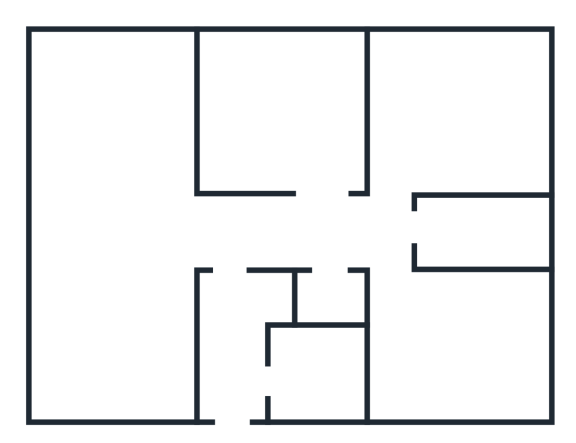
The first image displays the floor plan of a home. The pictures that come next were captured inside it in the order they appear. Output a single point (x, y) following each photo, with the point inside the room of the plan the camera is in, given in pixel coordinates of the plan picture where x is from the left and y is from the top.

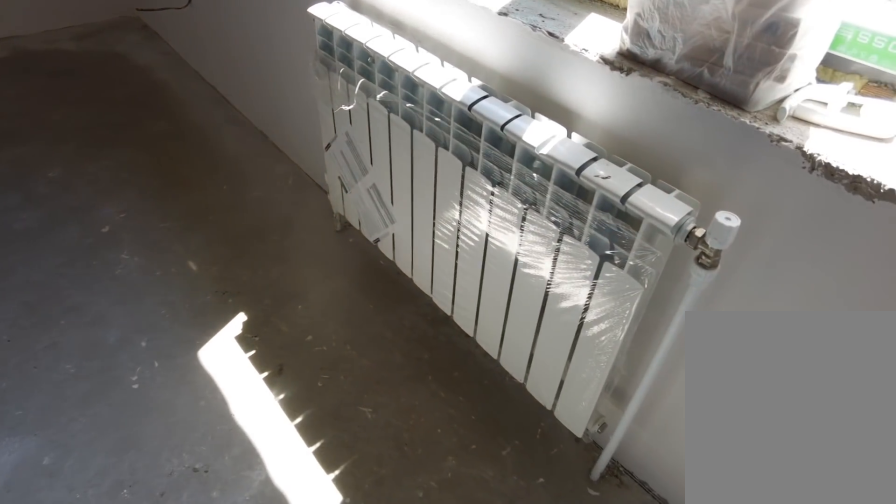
(420, 364)
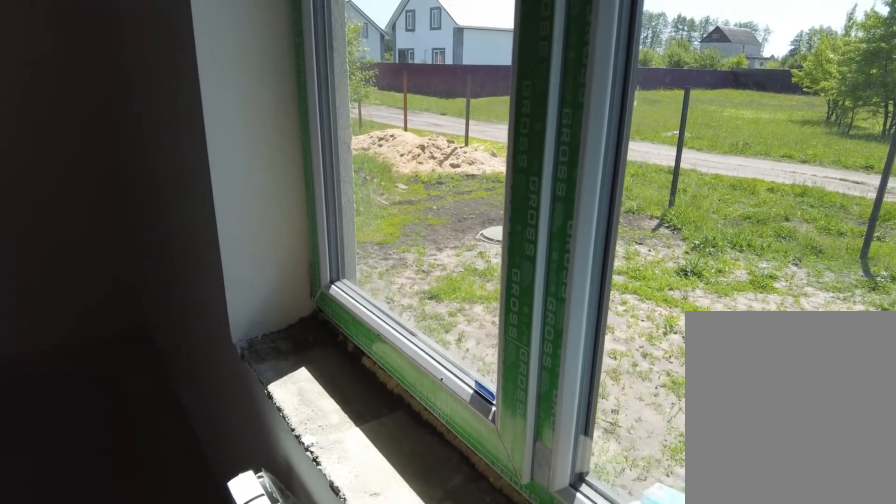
(420, 364)
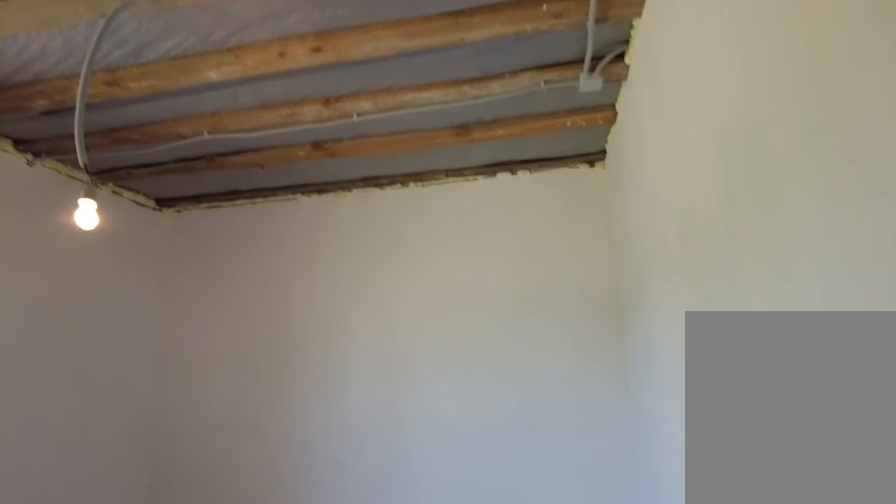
(404, 160)
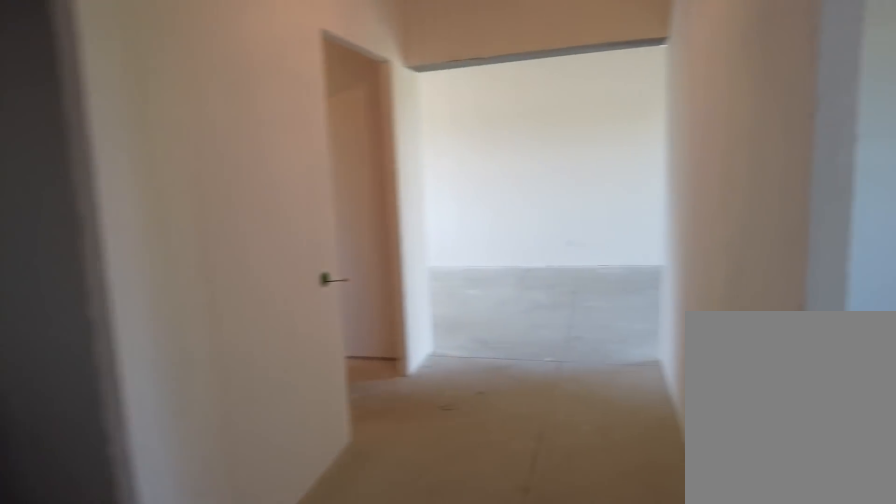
(383, 230)
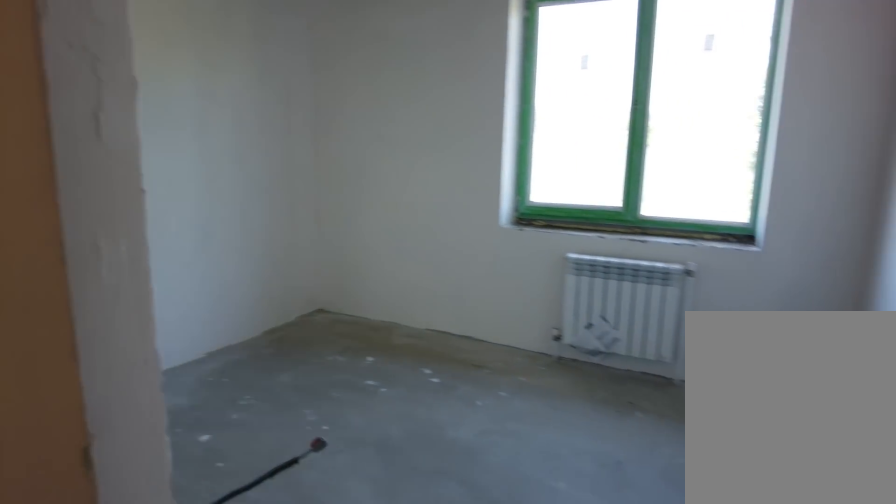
(328, 243)
